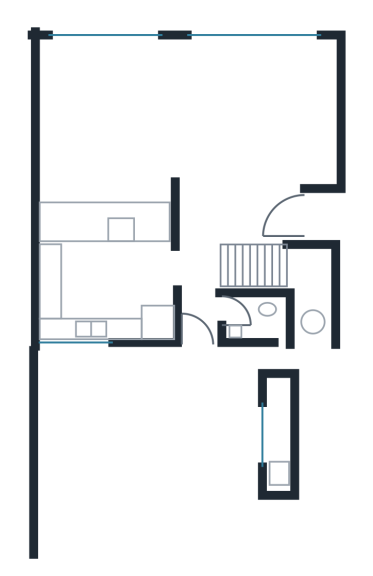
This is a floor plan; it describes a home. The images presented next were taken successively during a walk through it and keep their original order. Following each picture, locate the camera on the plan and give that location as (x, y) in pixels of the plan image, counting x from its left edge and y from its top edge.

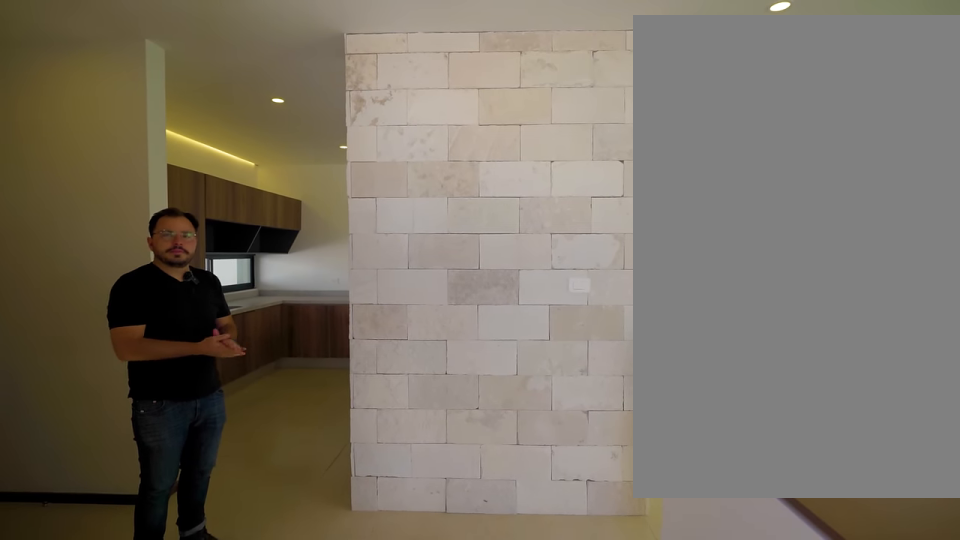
(283, 222)
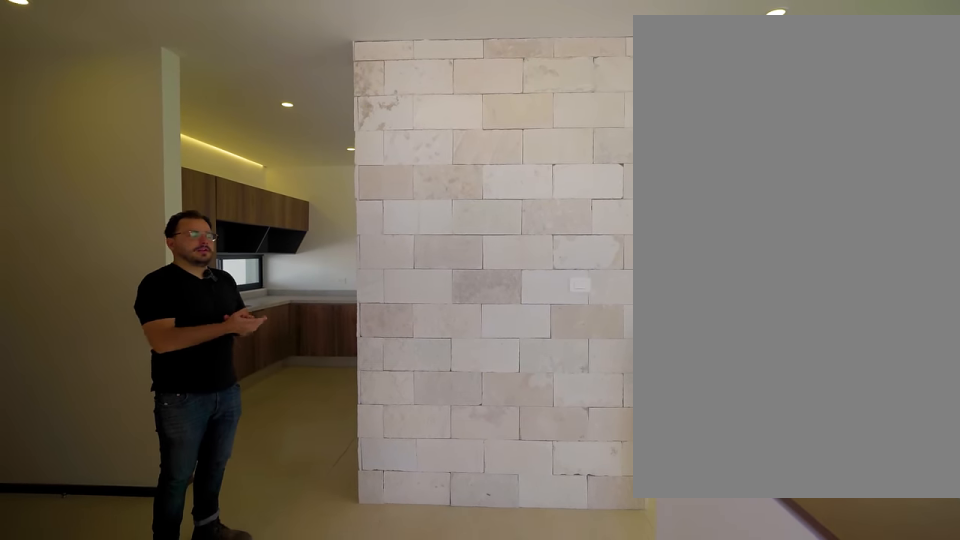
(283, 222)
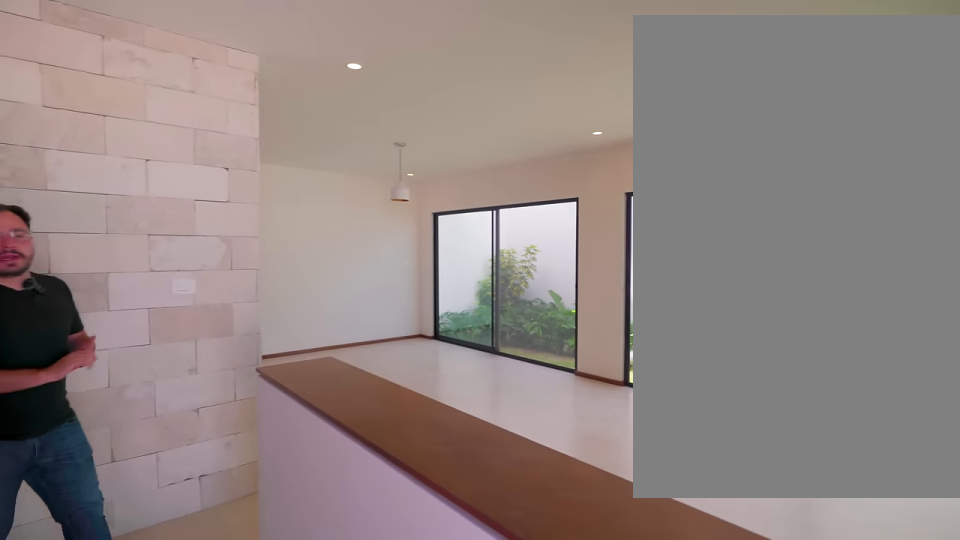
(278, 222)
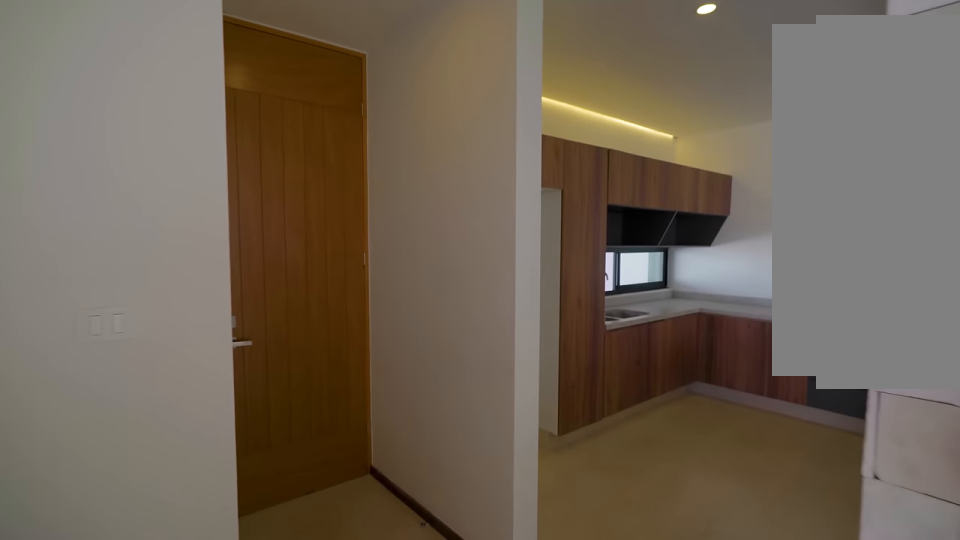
(218, 268)
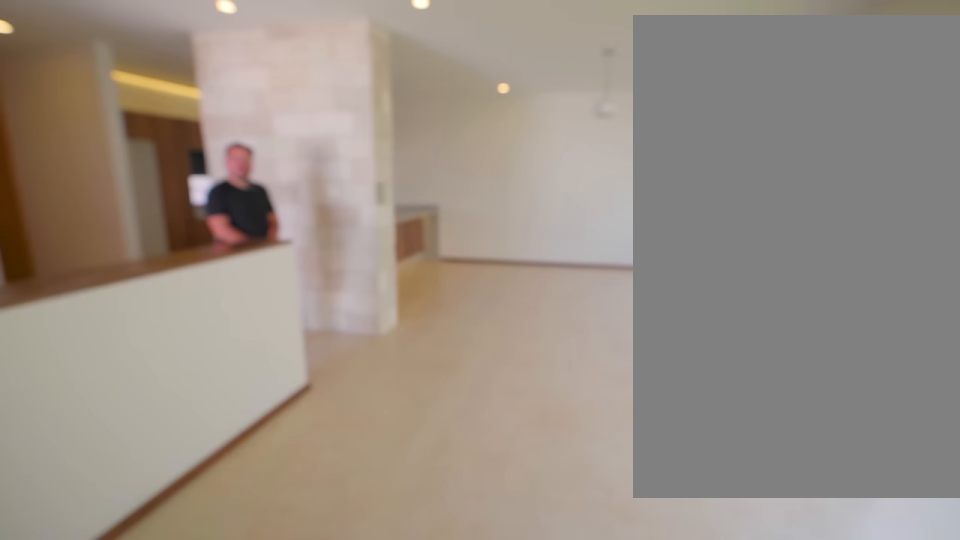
(321, 116)
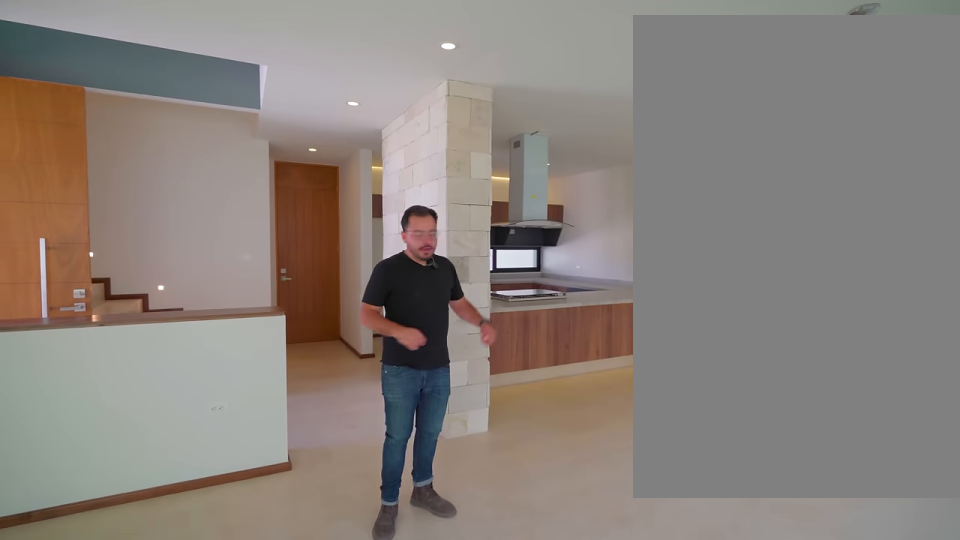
(294, 57)
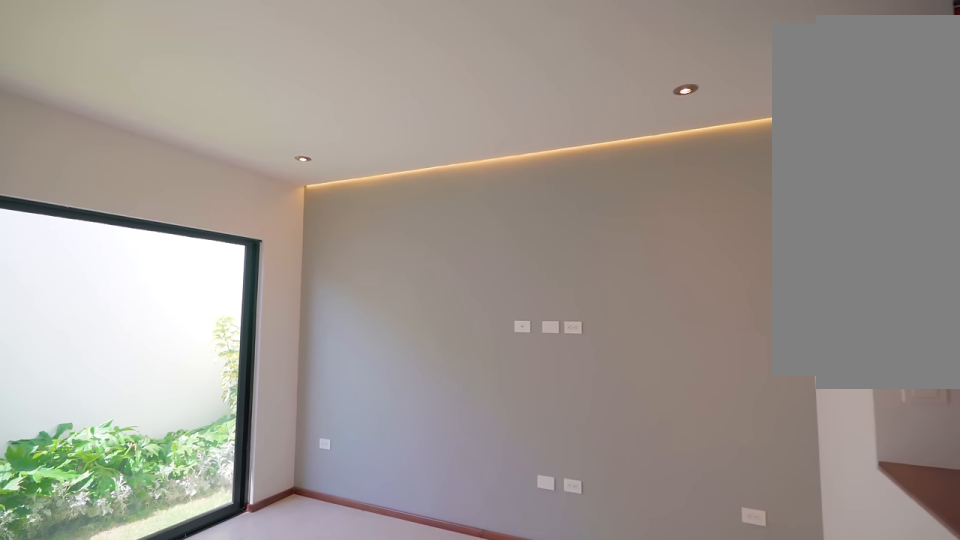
(213, 175)
